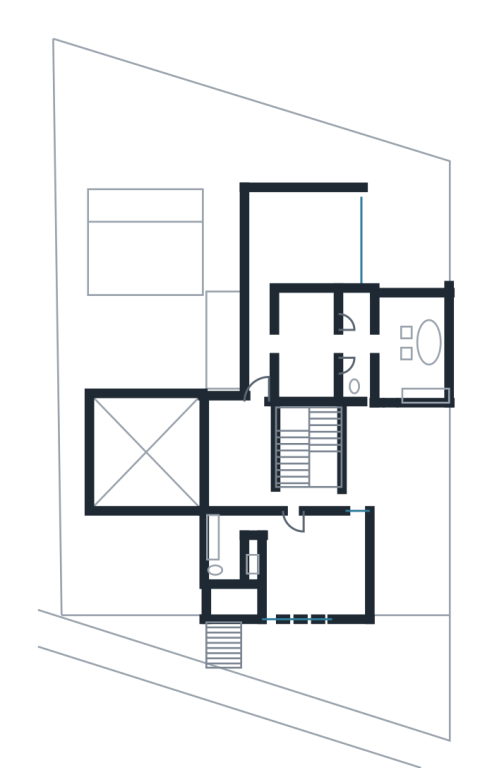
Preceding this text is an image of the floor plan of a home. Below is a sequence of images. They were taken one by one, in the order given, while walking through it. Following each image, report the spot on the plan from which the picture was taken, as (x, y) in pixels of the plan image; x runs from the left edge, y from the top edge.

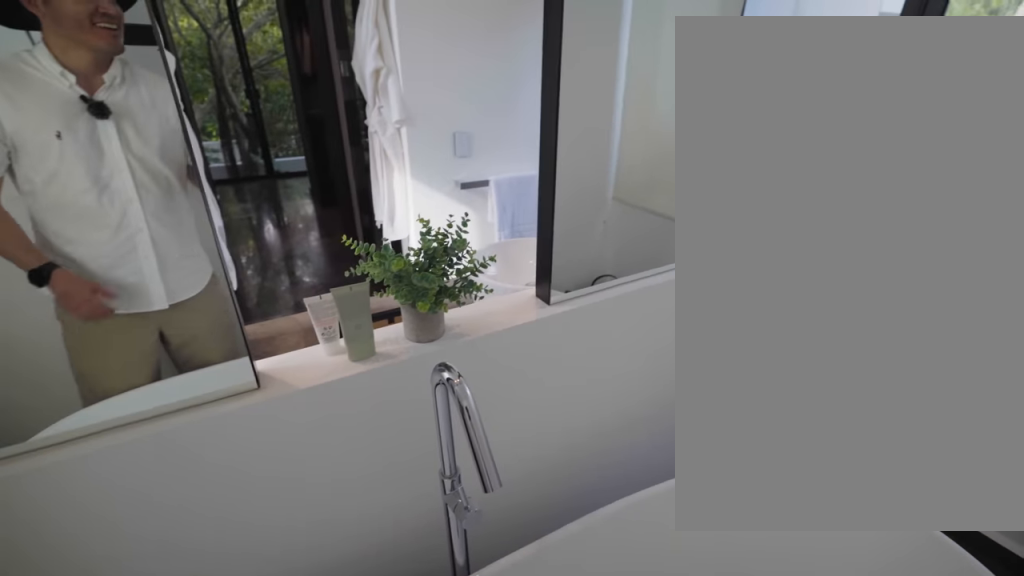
(428, 327)
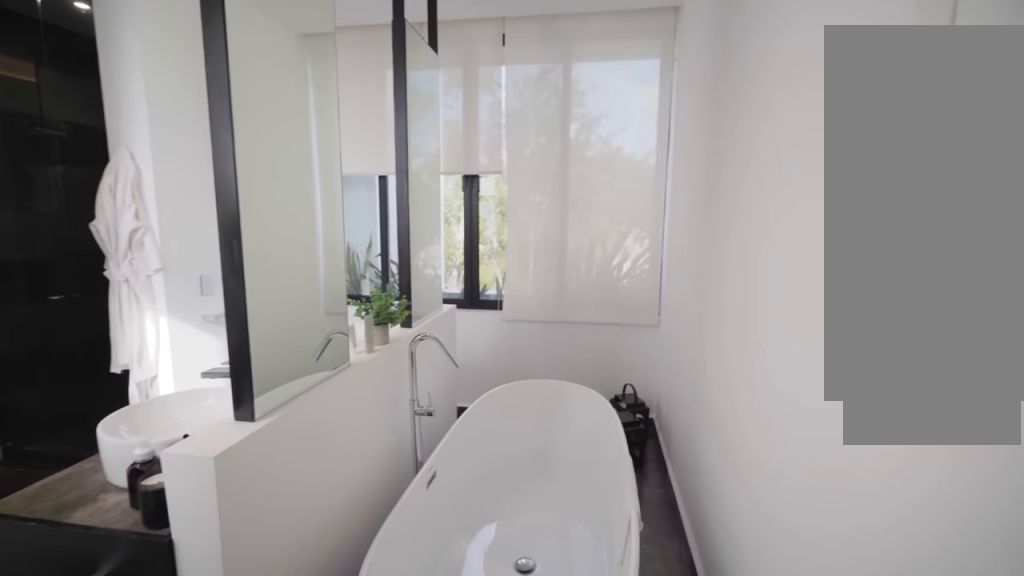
(425, 375)
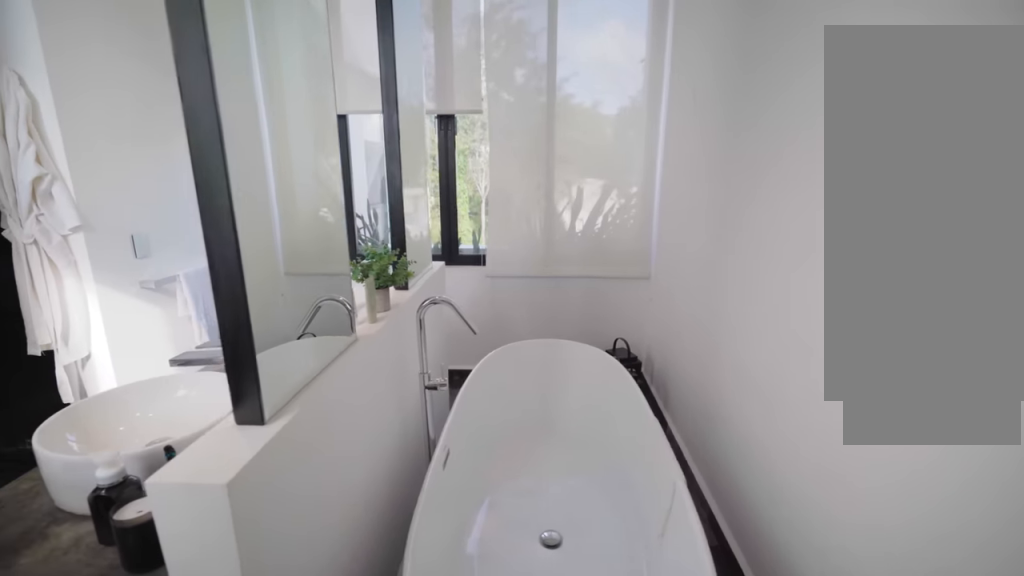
(427, 384)
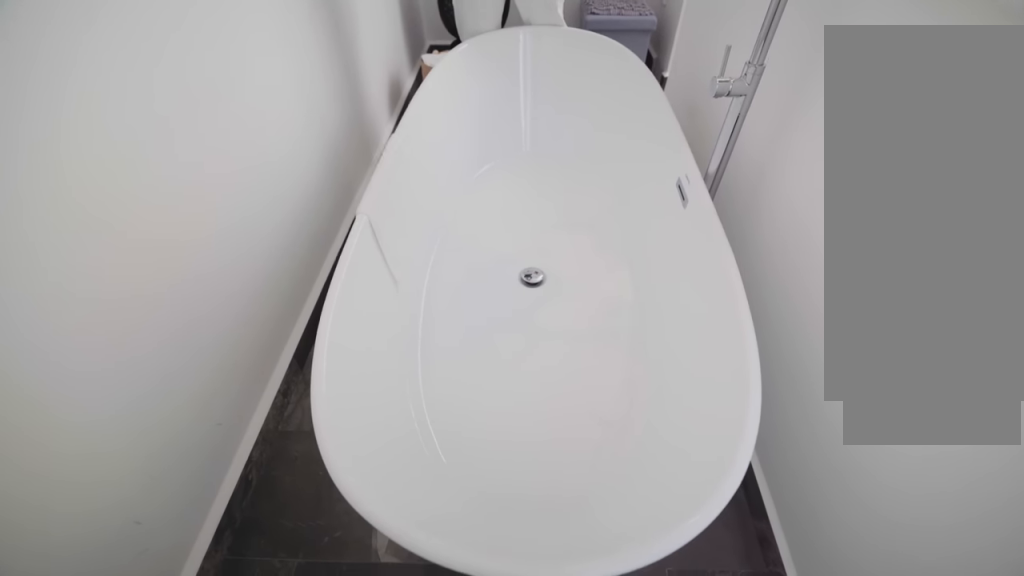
(423, 313)
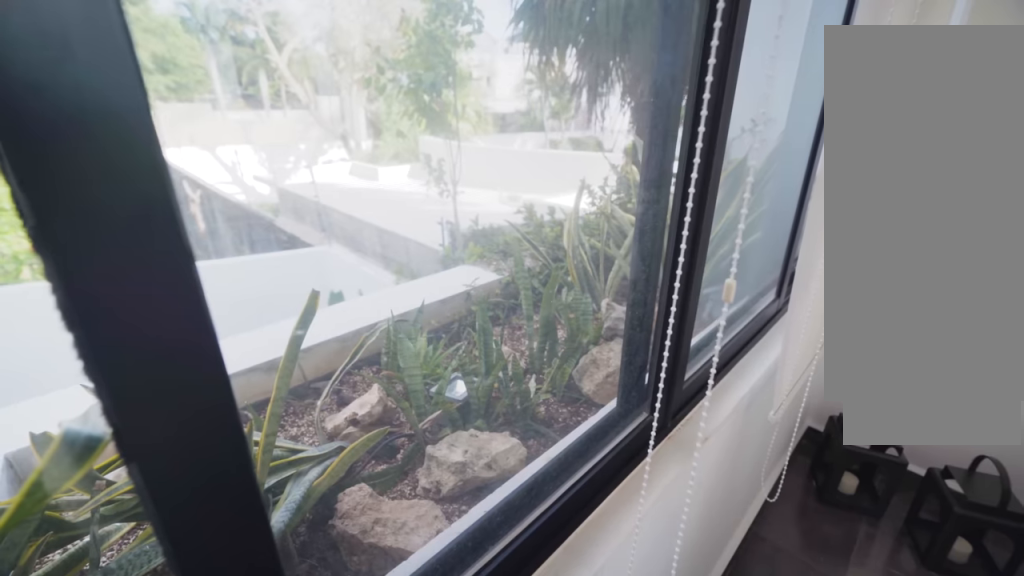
(390, 313)
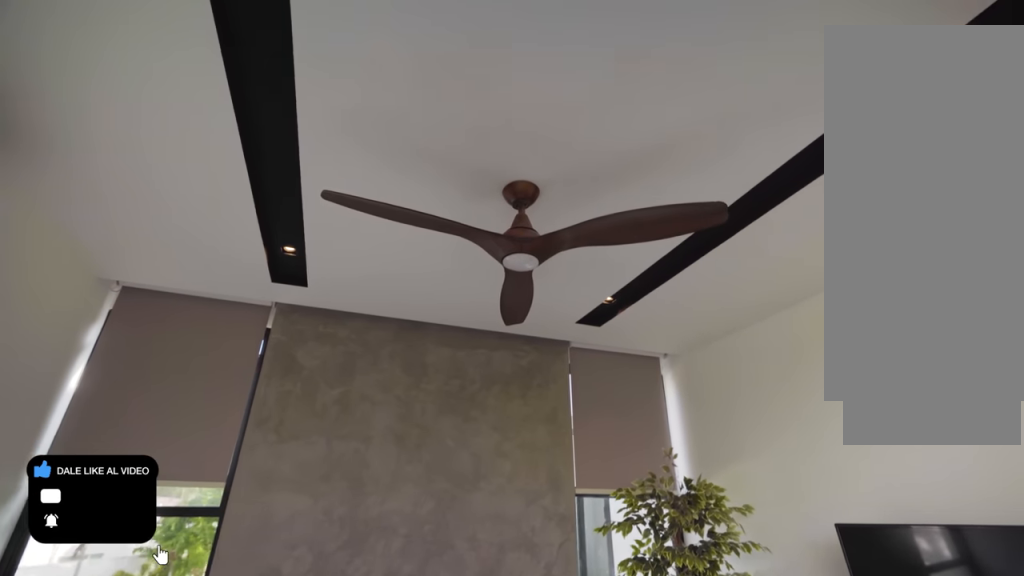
(273, 263)
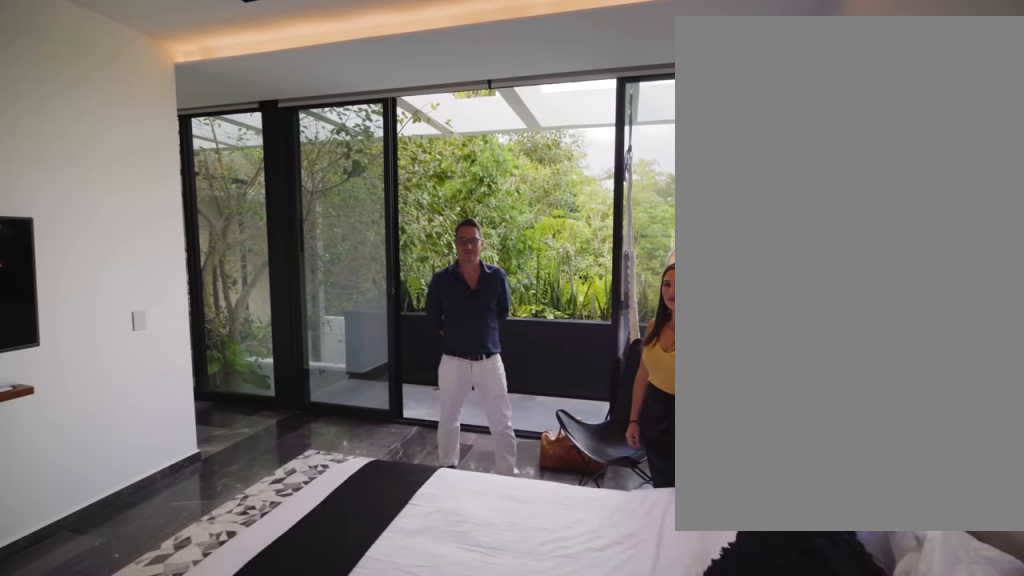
(350, 231)
